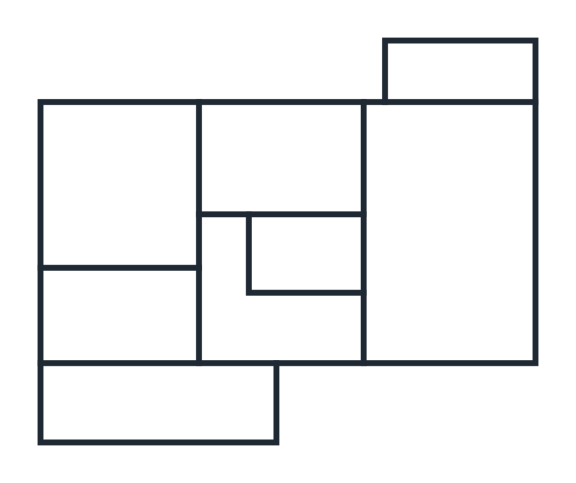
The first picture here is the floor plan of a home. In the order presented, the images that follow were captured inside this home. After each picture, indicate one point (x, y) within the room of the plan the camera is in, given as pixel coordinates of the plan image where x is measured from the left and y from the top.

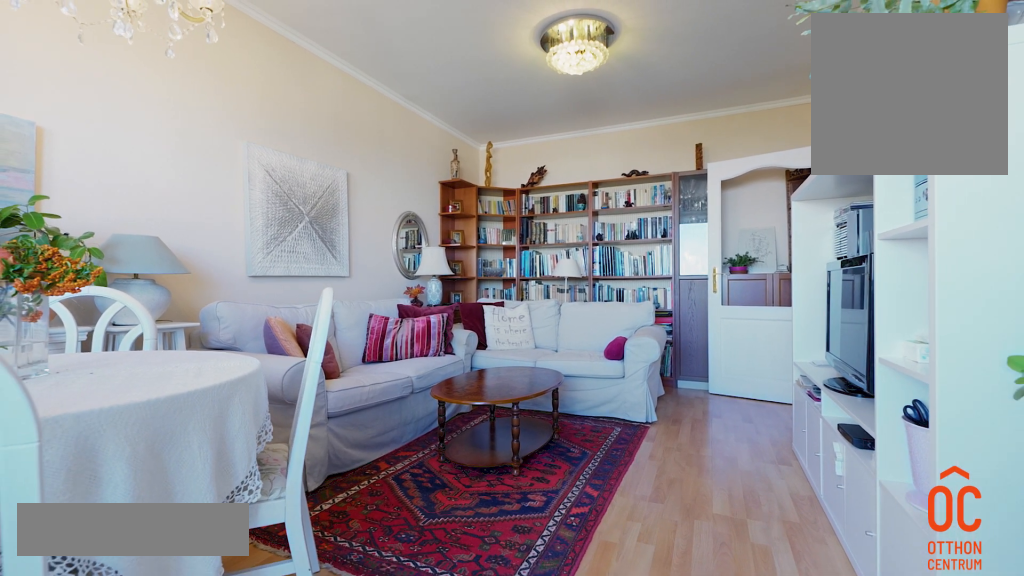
(434, 233)
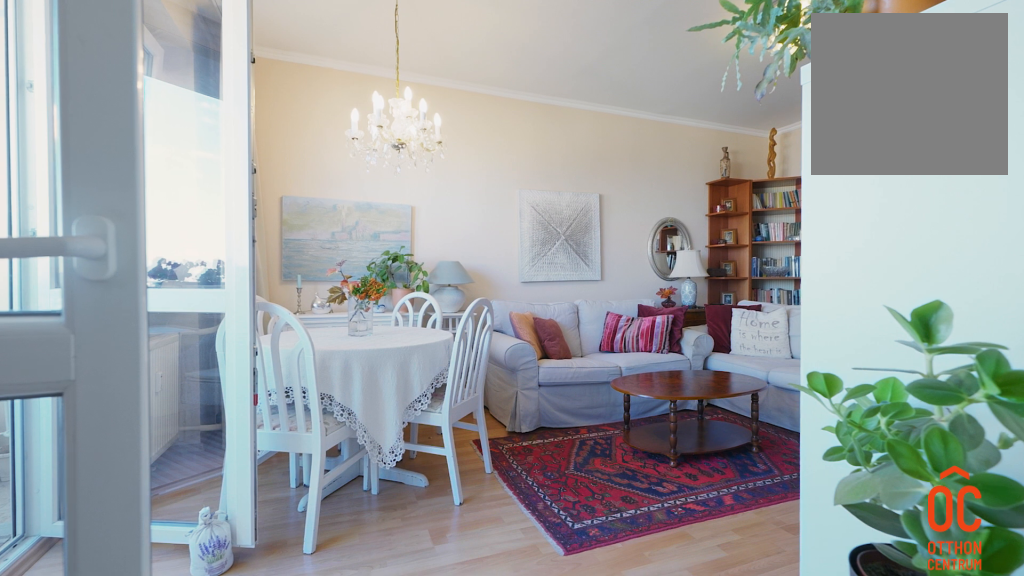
(434, 233)
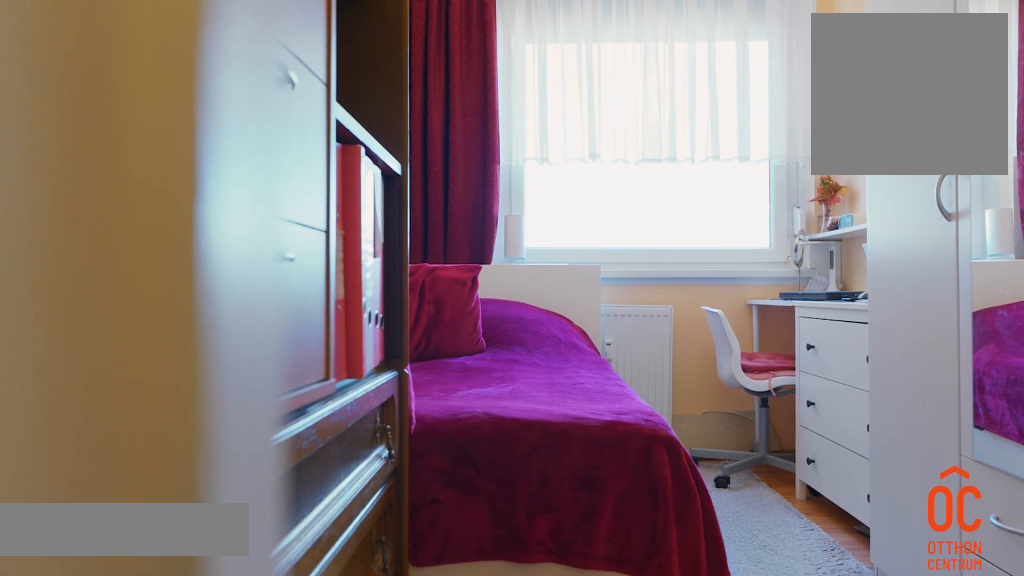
(105, 308)
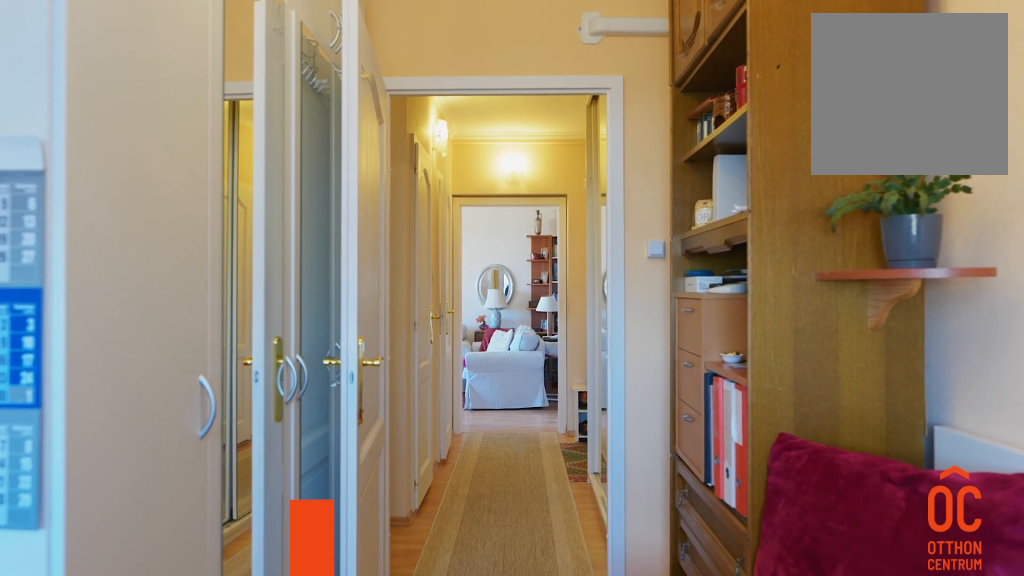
(103, 307)
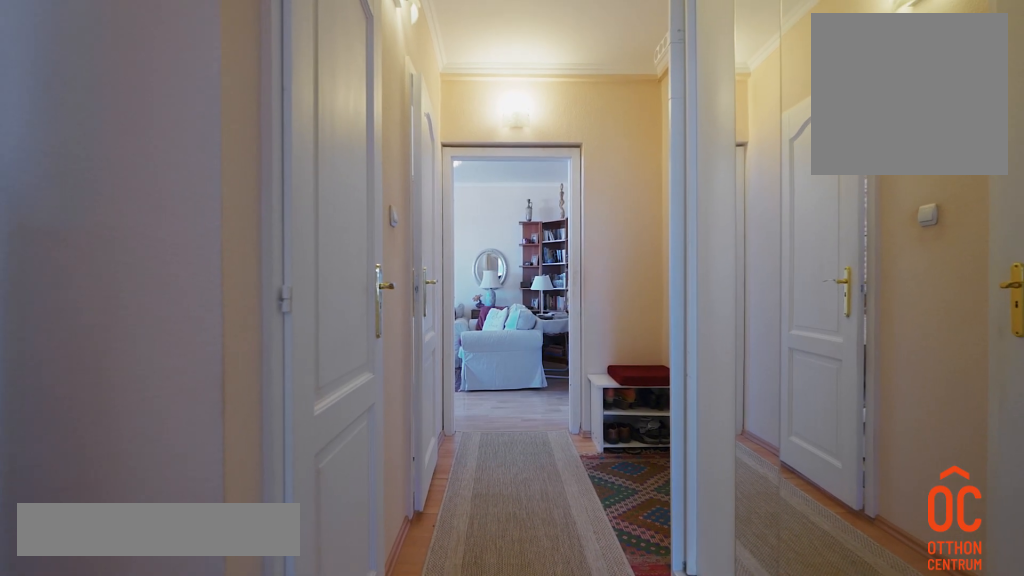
(253, 333)
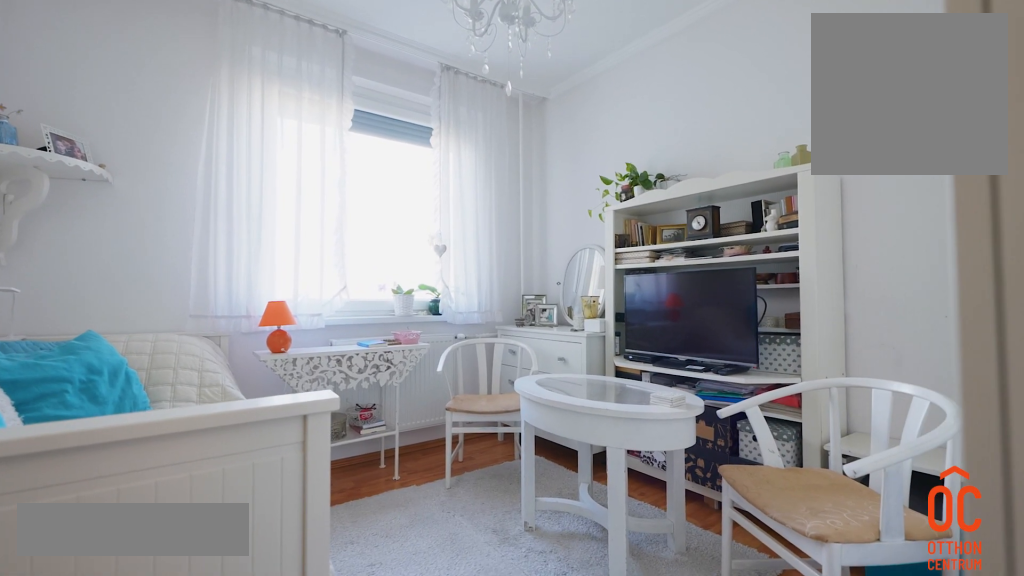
(126, 200)
